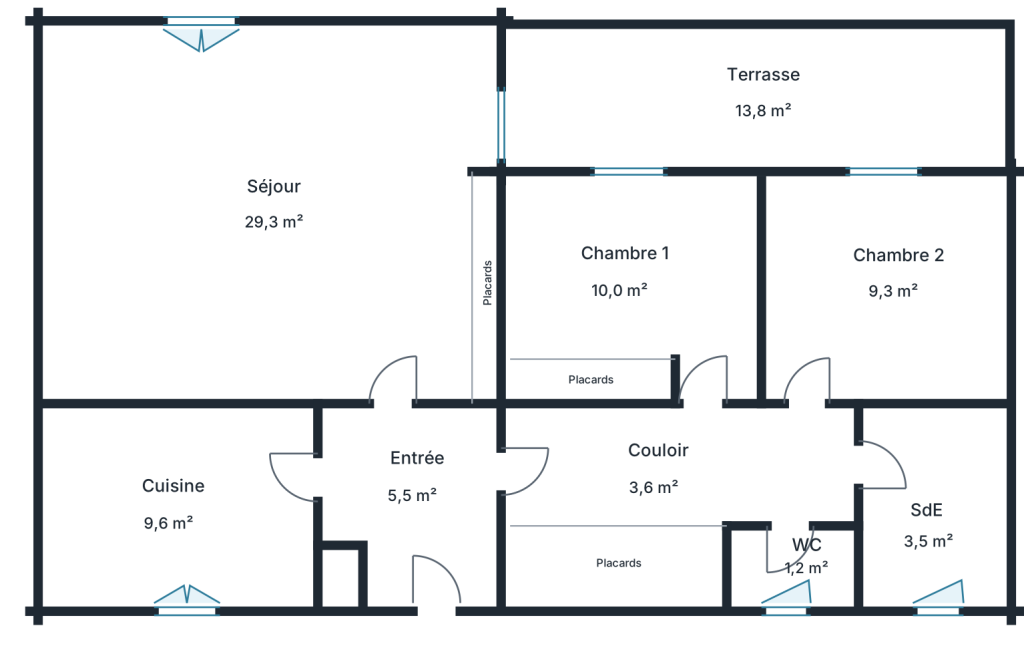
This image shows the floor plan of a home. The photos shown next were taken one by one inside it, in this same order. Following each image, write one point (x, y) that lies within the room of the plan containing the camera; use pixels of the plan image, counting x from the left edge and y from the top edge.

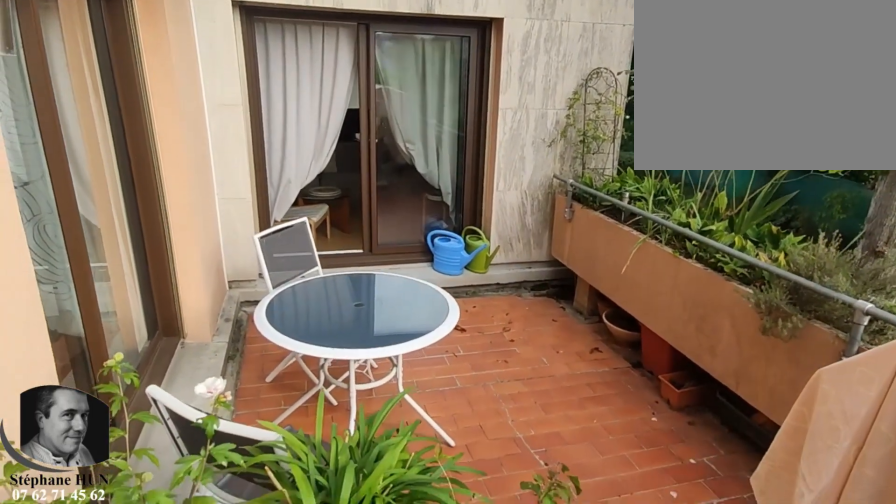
(760, 90)
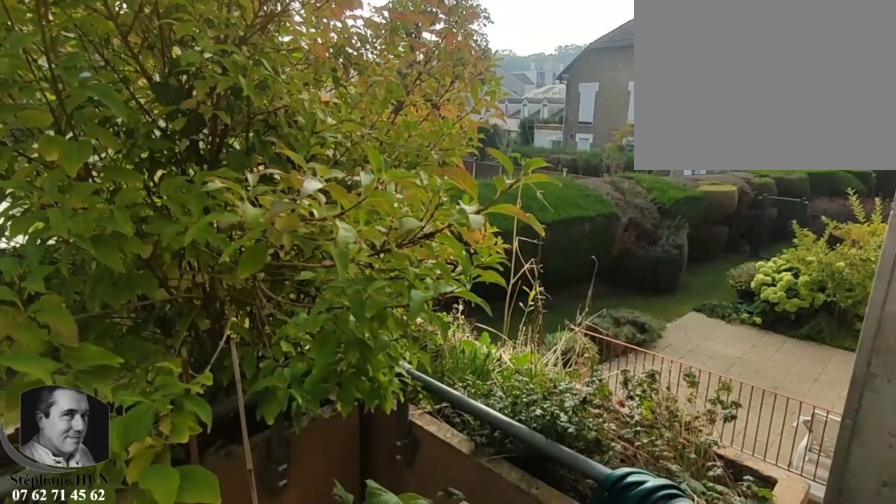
(760, 90)
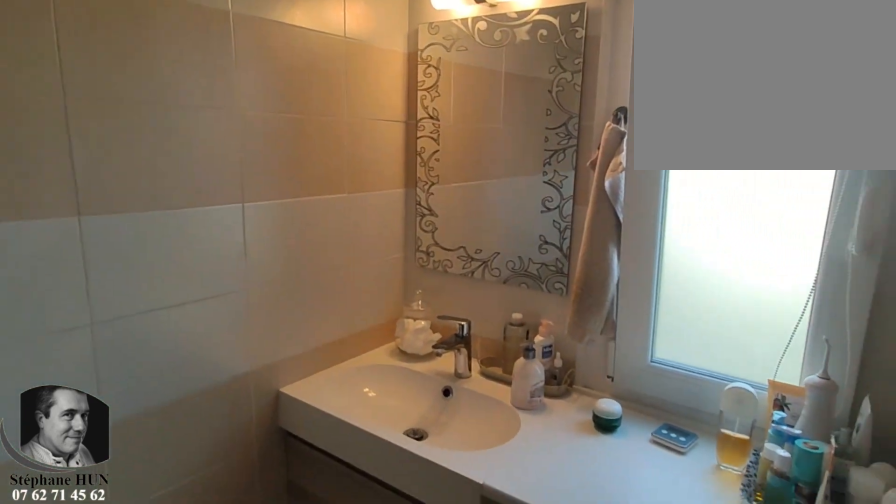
(931, 506)
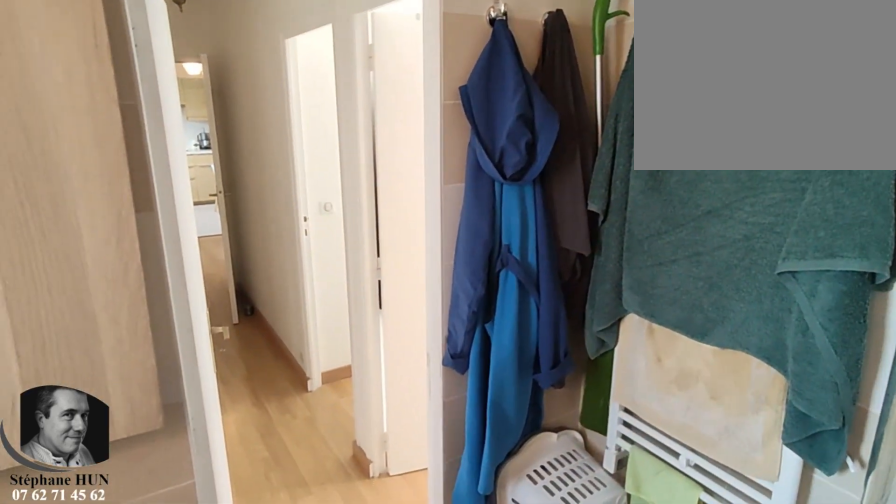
(931, 506)
